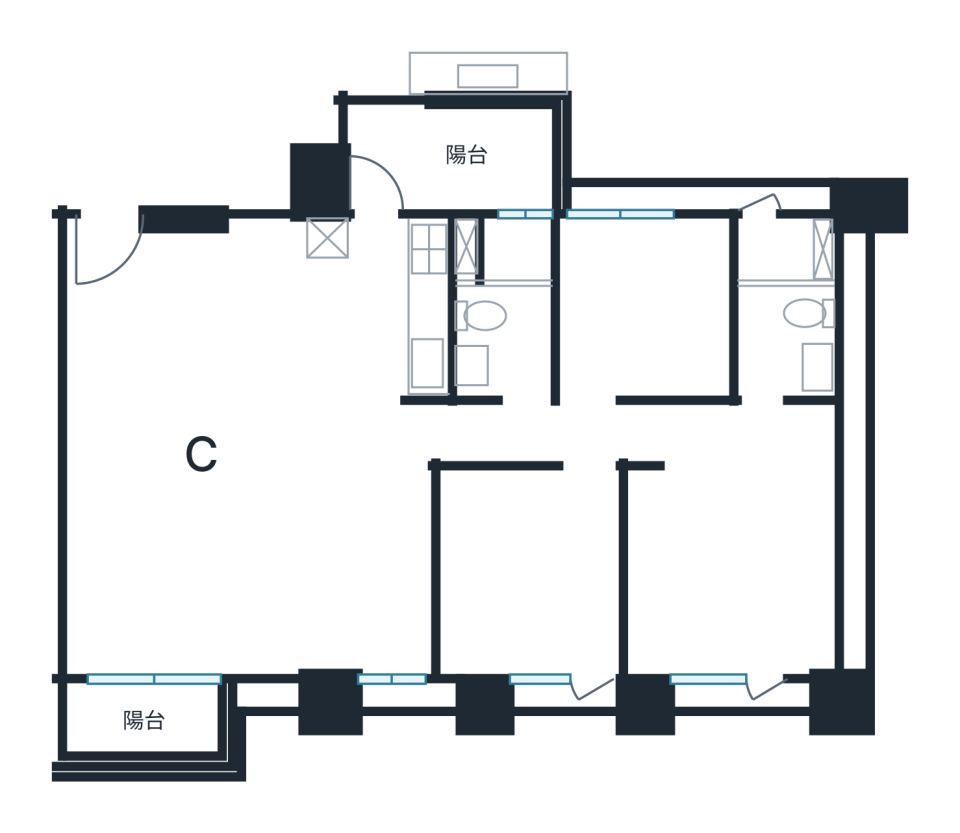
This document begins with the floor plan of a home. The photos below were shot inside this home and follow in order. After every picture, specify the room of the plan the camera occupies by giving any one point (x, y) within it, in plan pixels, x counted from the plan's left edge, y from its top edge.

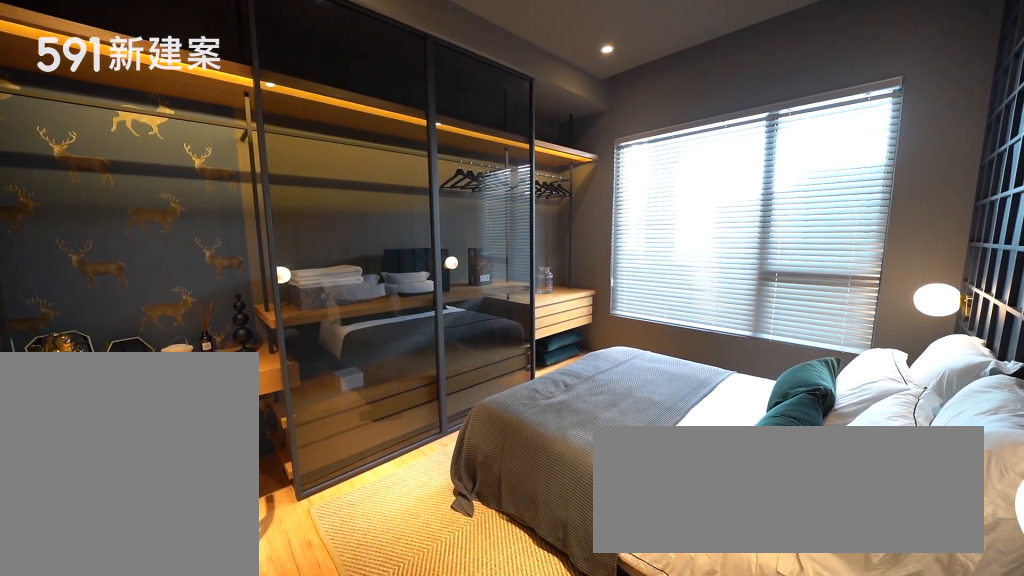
(732, 543)
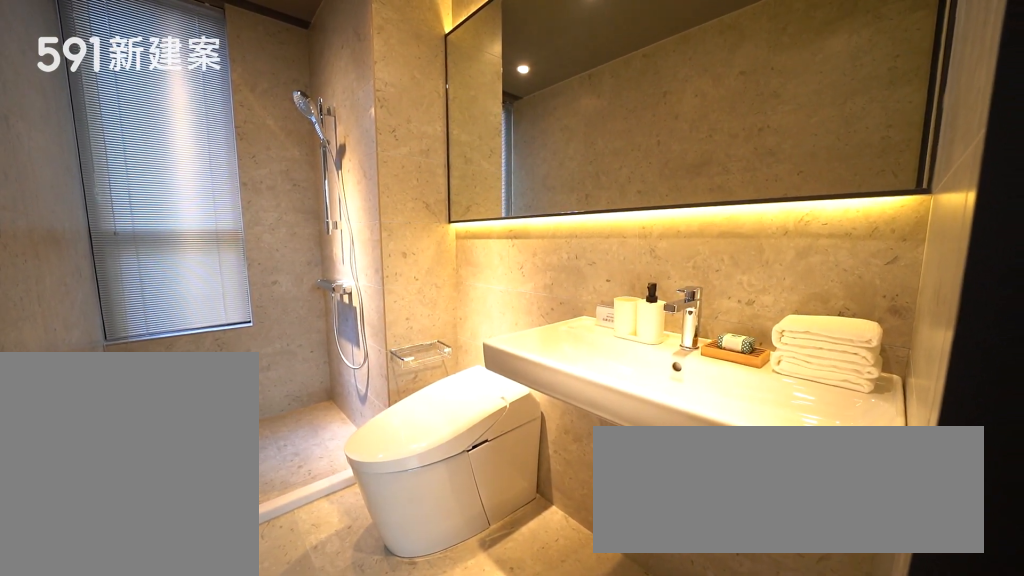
(786, 304)
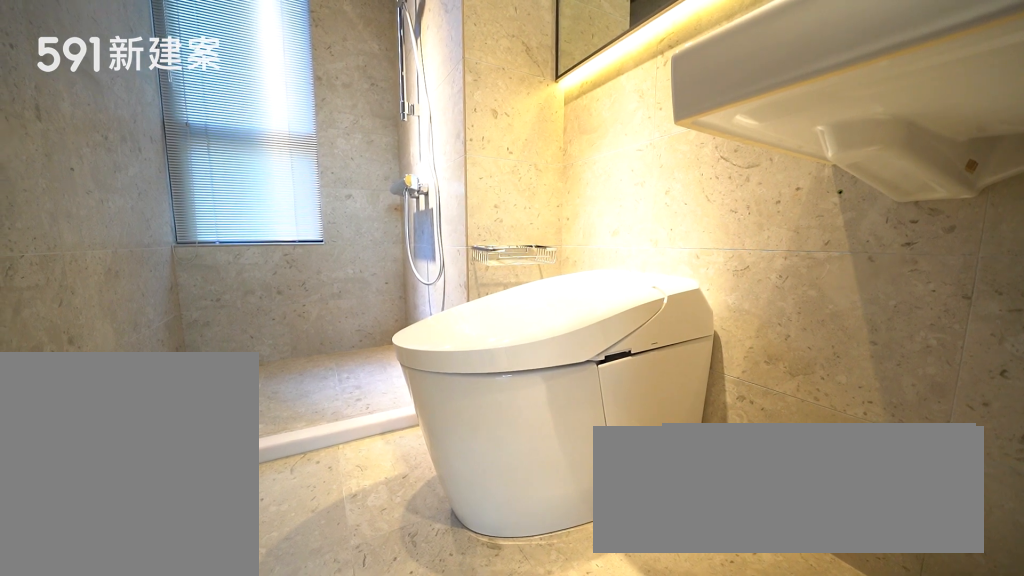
(786, 304)
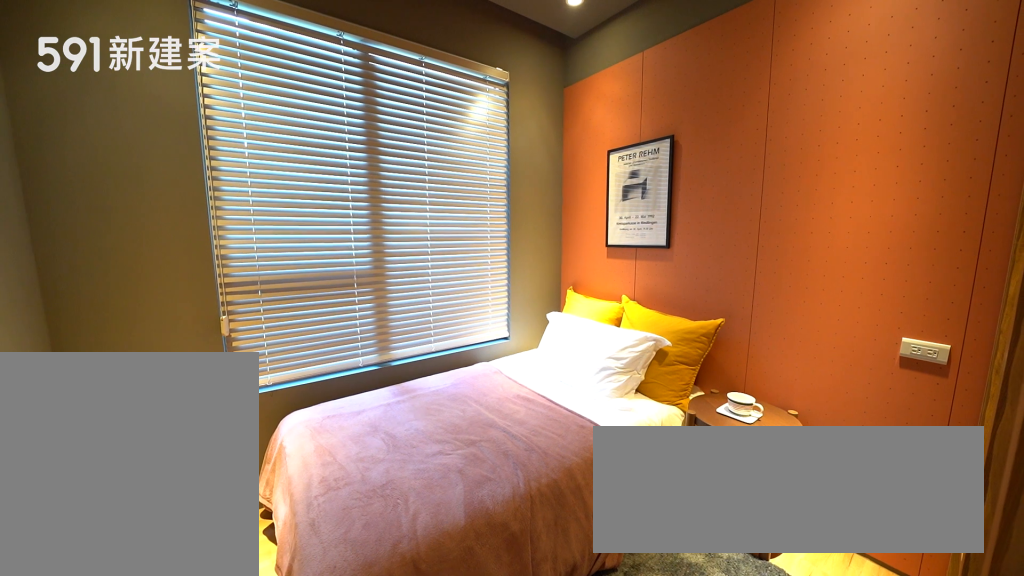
(653, 301)
